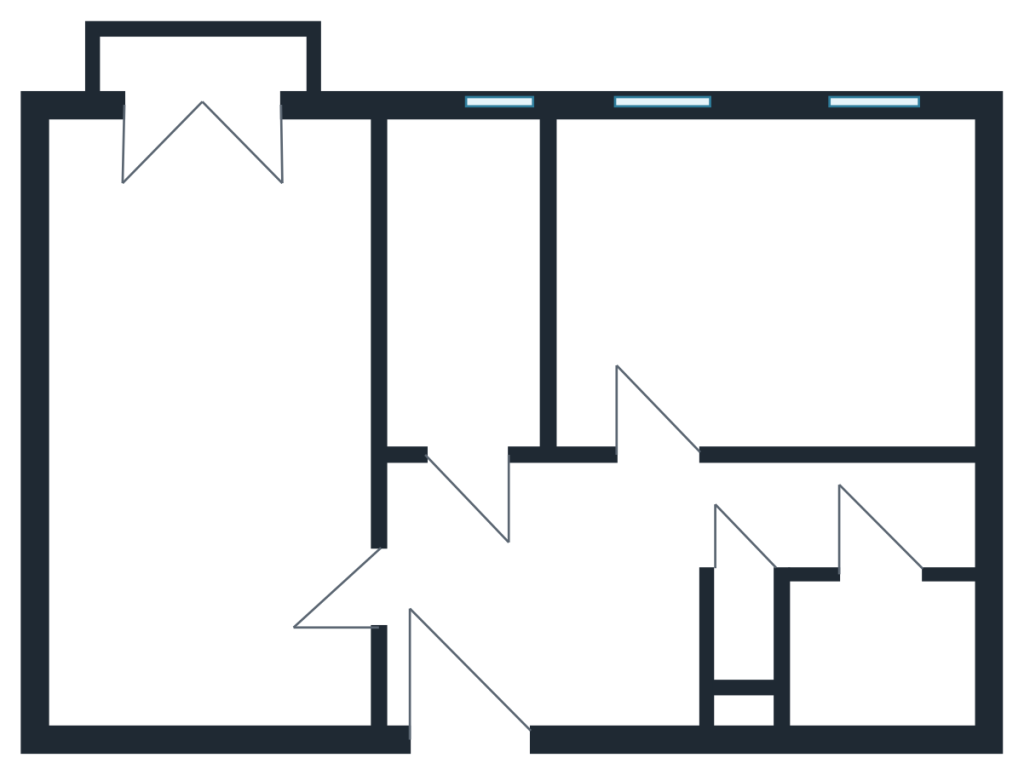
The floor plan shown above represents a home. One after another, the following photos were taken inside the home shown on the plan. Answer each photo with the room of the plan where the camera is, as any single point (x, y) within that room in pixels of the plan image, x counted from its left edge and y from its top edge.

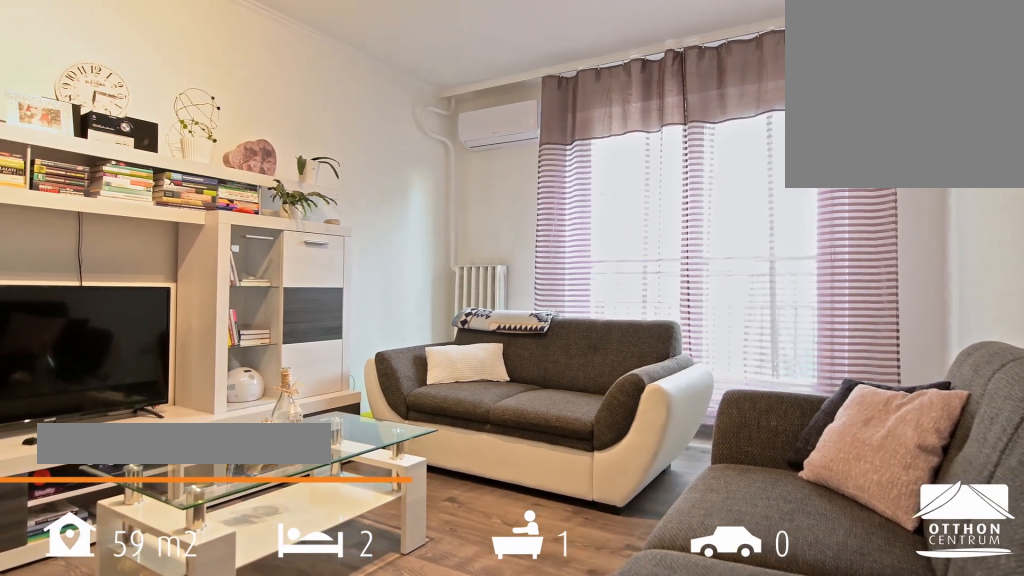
(214, 428)
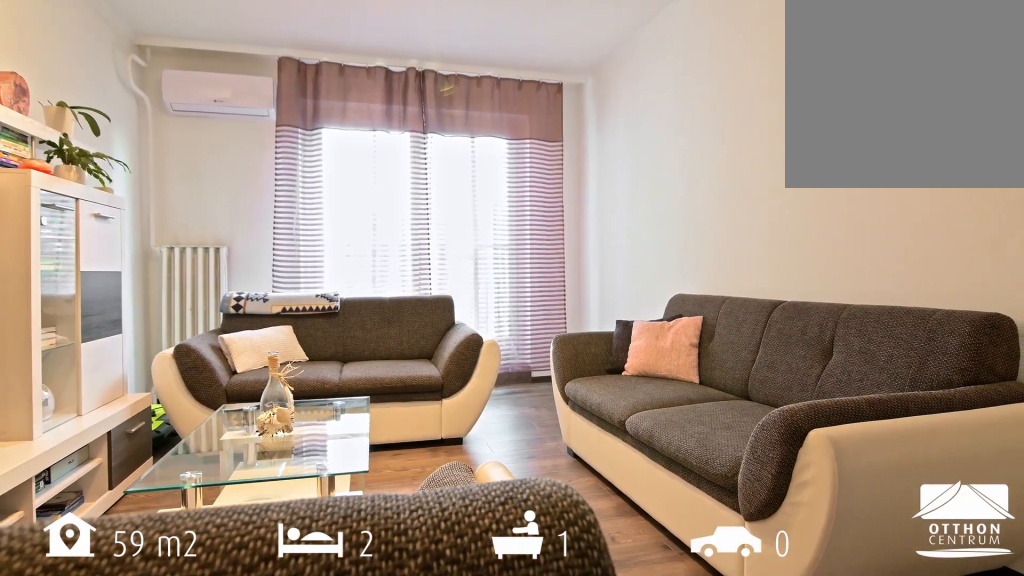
(214, 428)
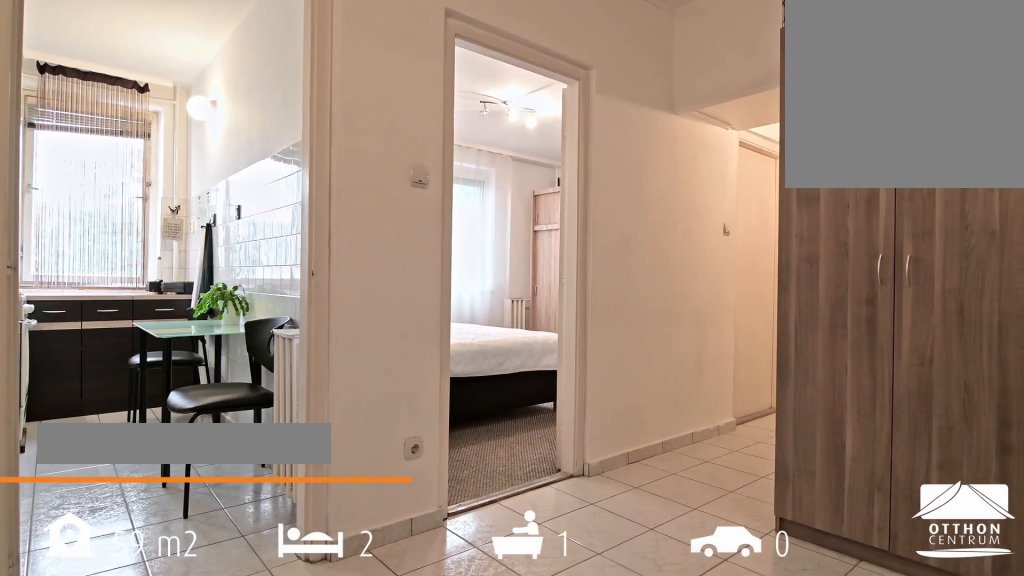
(545, 610)
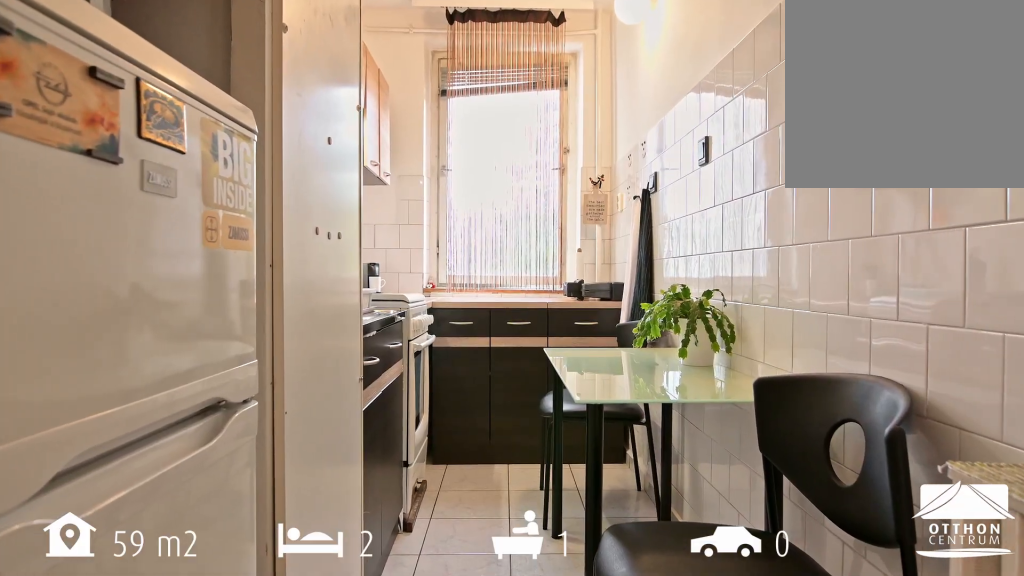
(475, 308)
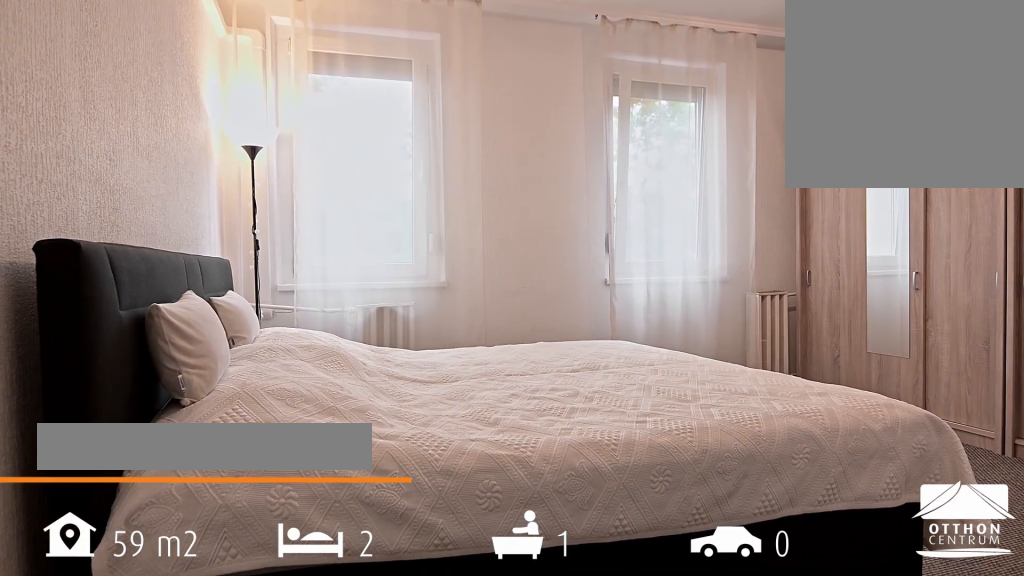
(772, 287)
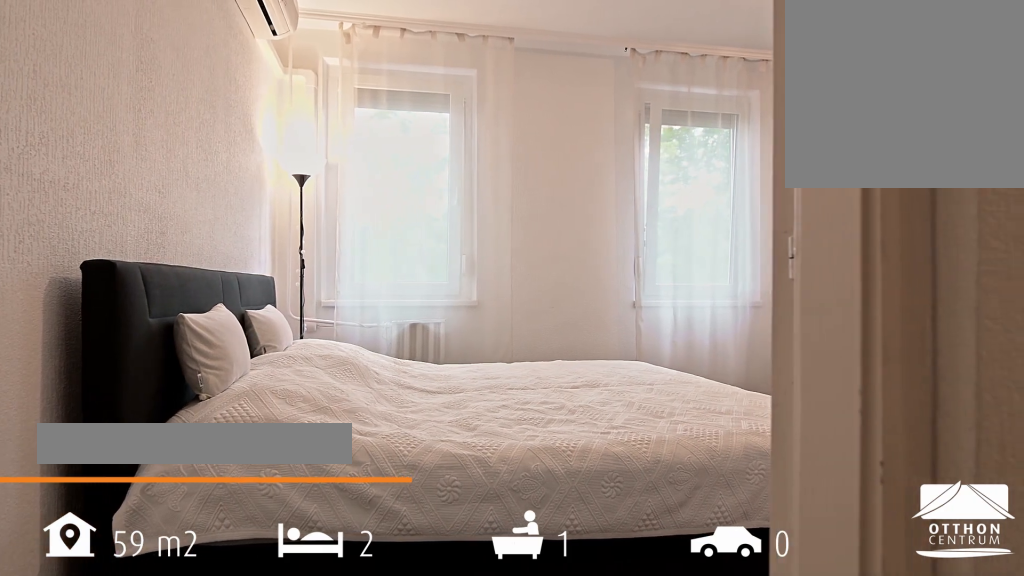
(771, 287)
